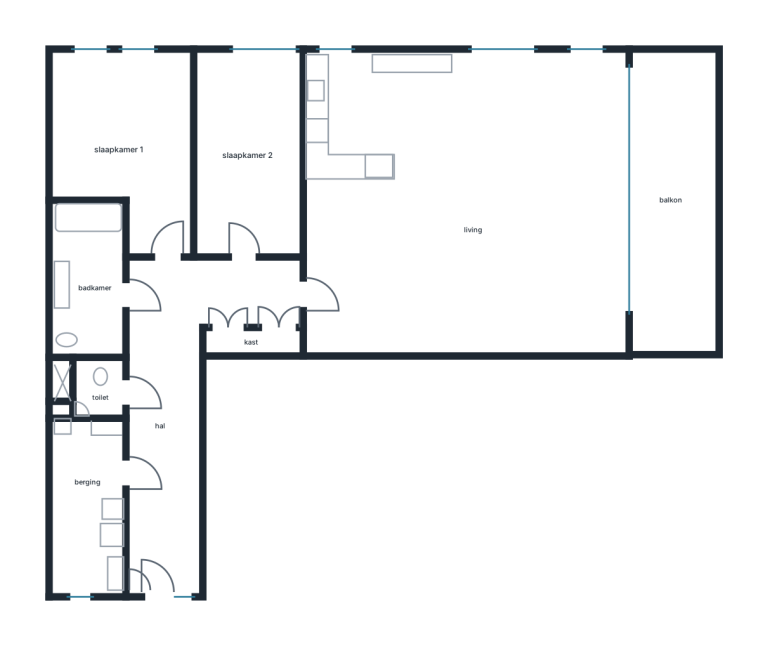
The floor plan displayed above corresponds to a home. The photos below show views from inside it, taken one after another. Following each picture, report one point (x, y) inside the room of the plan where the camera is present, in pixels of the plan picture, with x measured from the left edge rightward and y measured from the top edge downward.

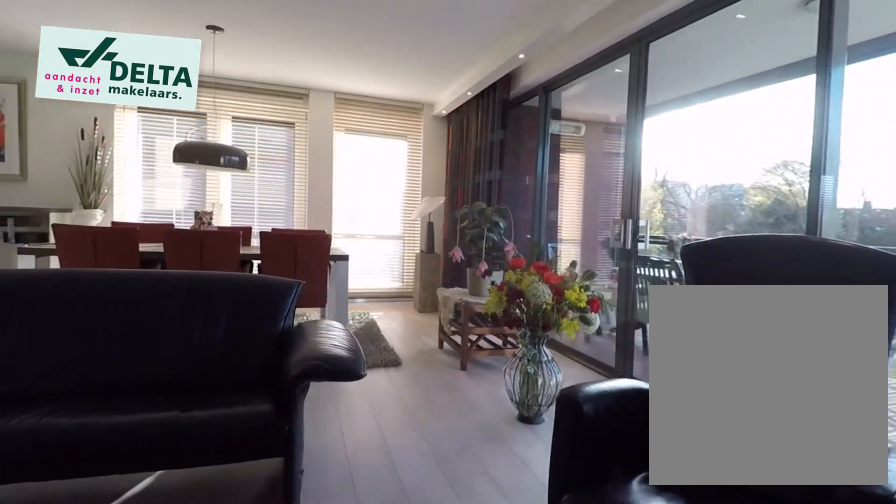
(467, 201)
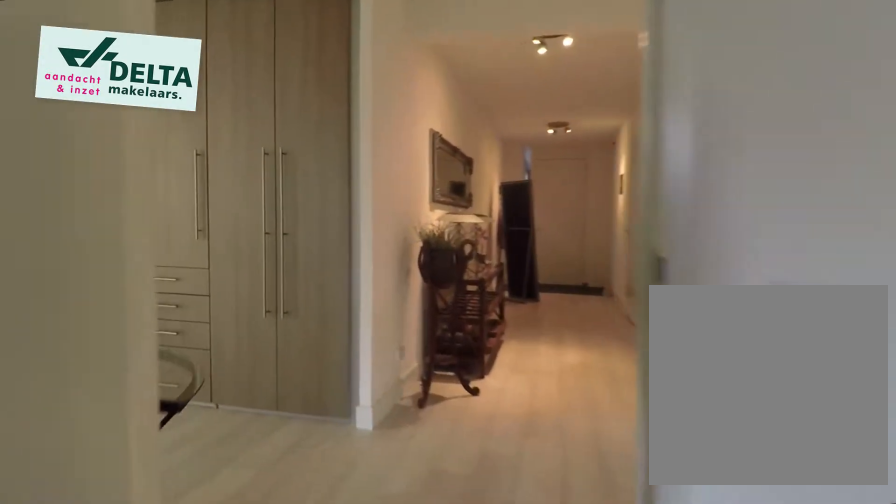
(120, 154)
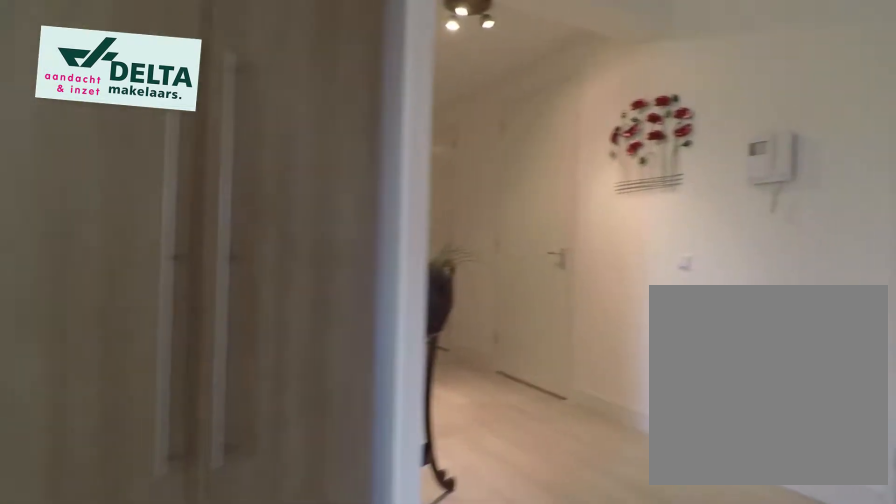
(177, 398)
